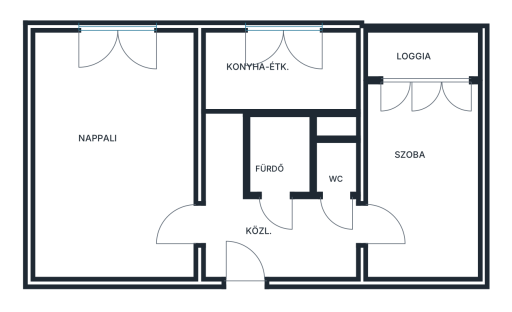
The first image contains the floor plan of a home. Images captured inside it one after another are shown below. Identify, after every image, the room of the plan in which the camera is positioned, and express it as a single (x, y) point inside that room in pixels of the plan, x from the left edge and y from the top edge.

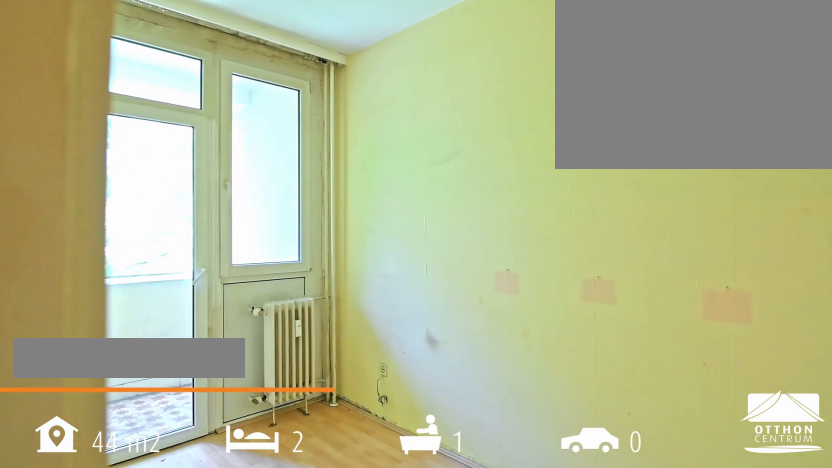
(414, 175)
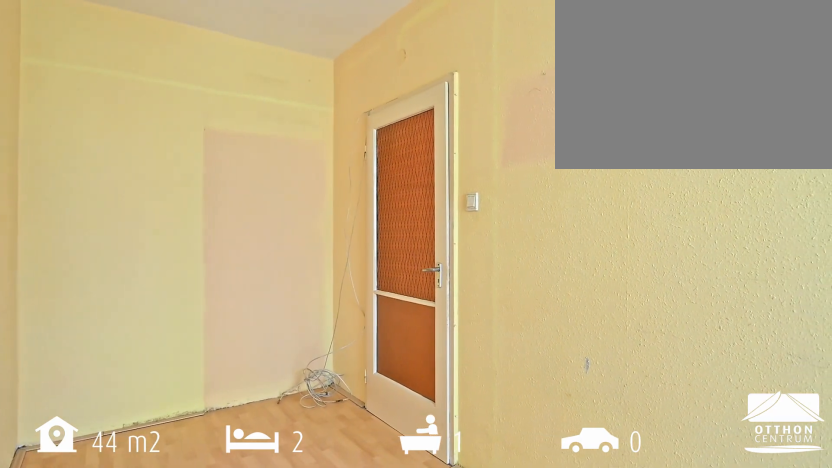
(414, 175)
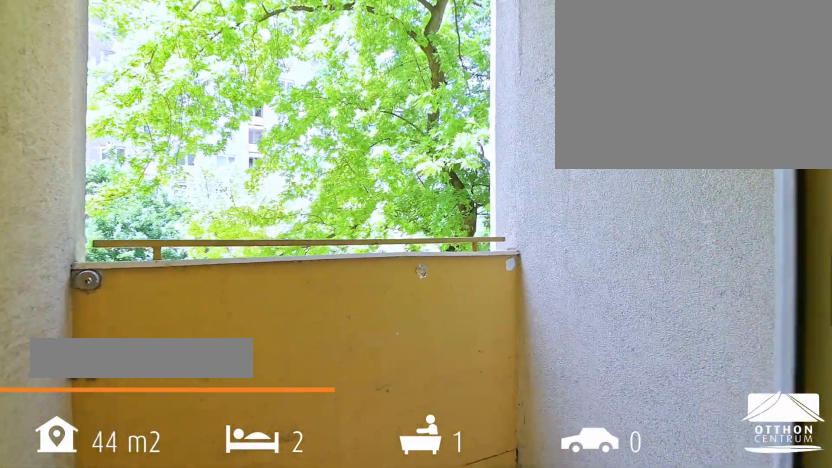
(460, 57)
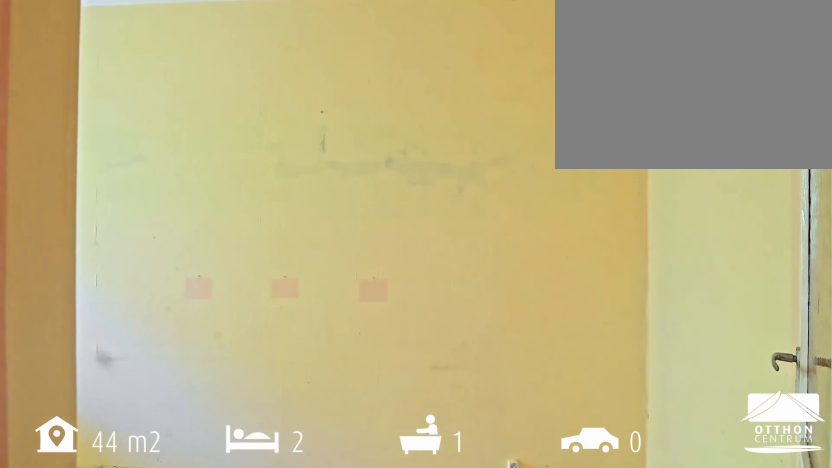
(414, 171)
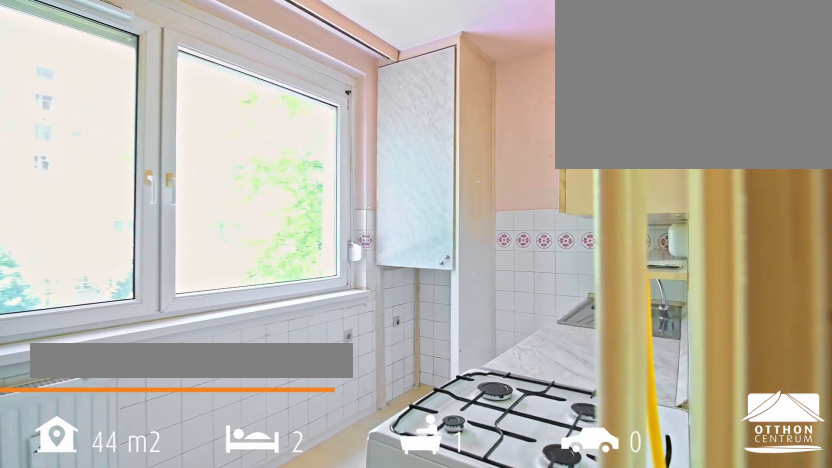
(277, 92)
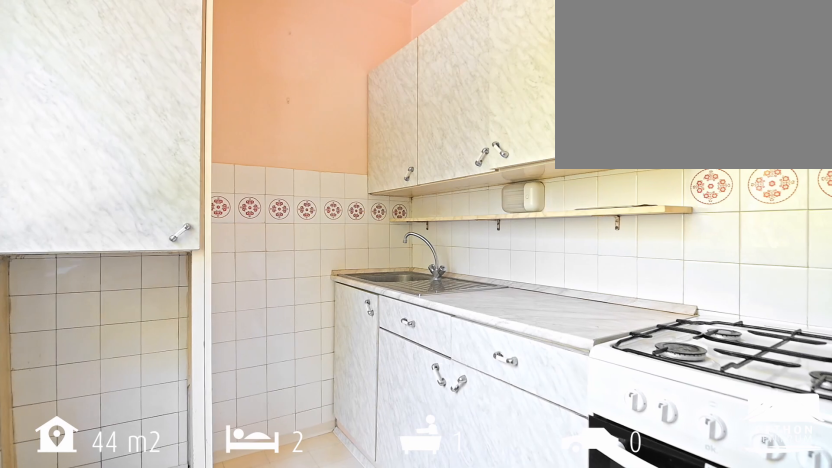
(277, 92)
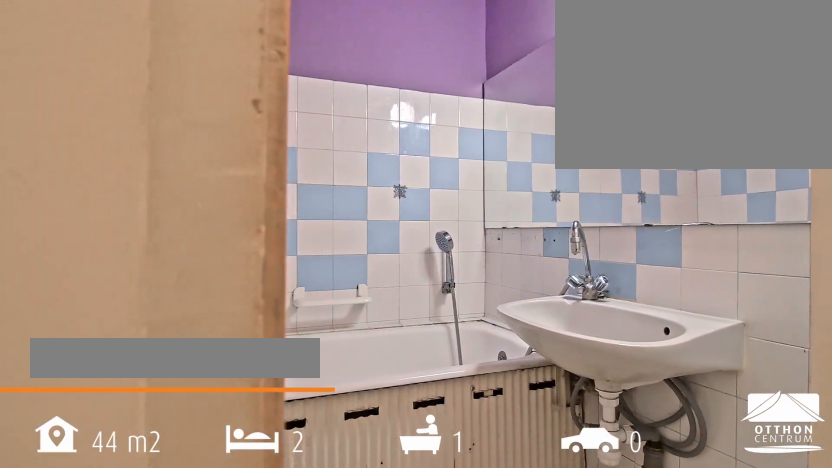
(284, 138)
